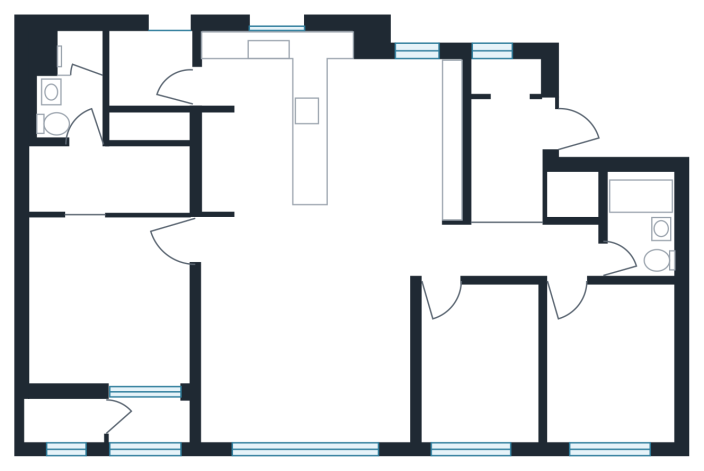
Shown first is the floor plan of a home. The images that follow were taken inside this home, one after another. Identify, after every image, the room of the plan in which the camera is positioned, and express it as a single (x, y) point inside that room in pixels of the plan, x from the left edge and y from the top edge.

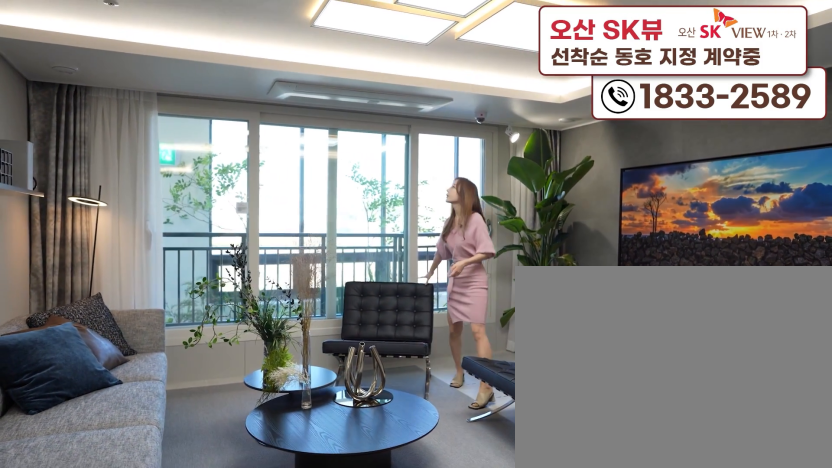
(309, 388)
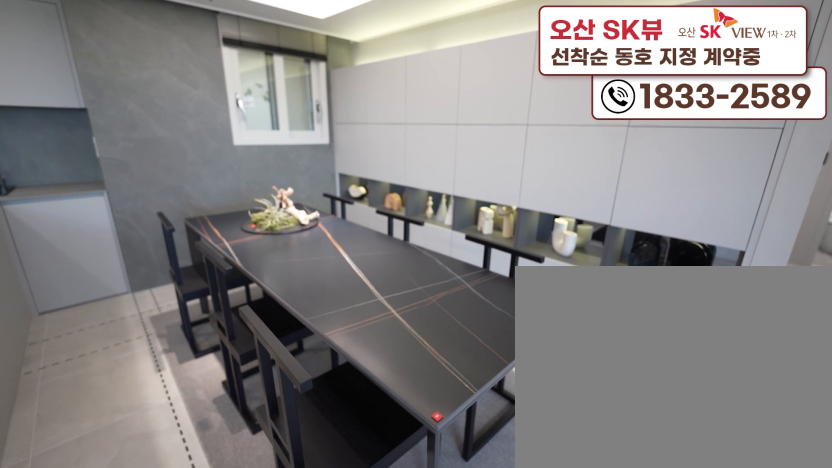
(280, 223)
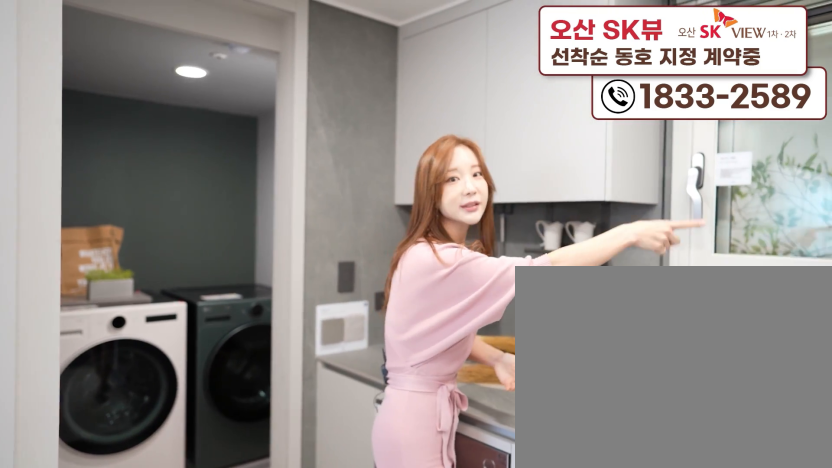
(280, 223)
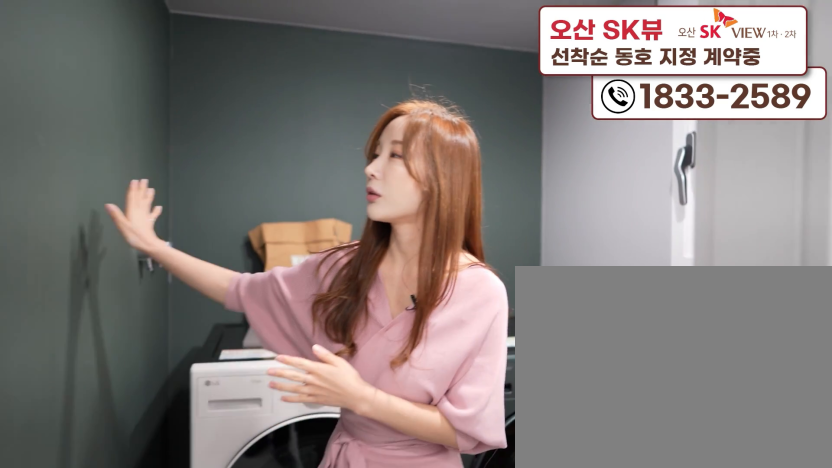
(159, 80)
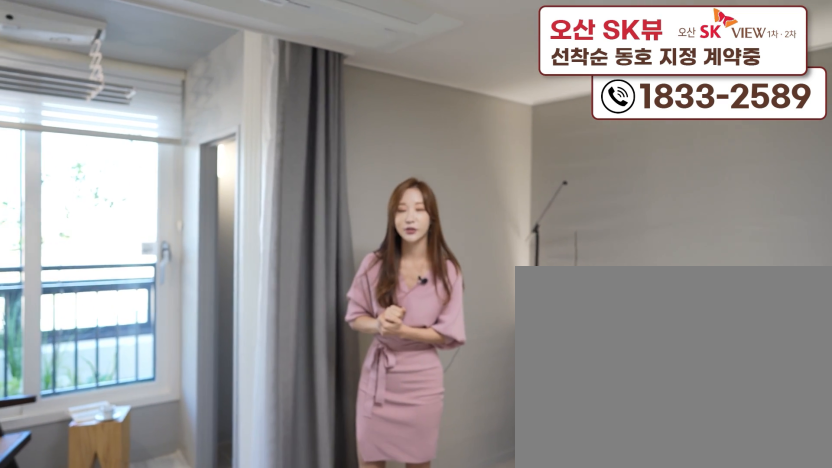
(112, 350)
